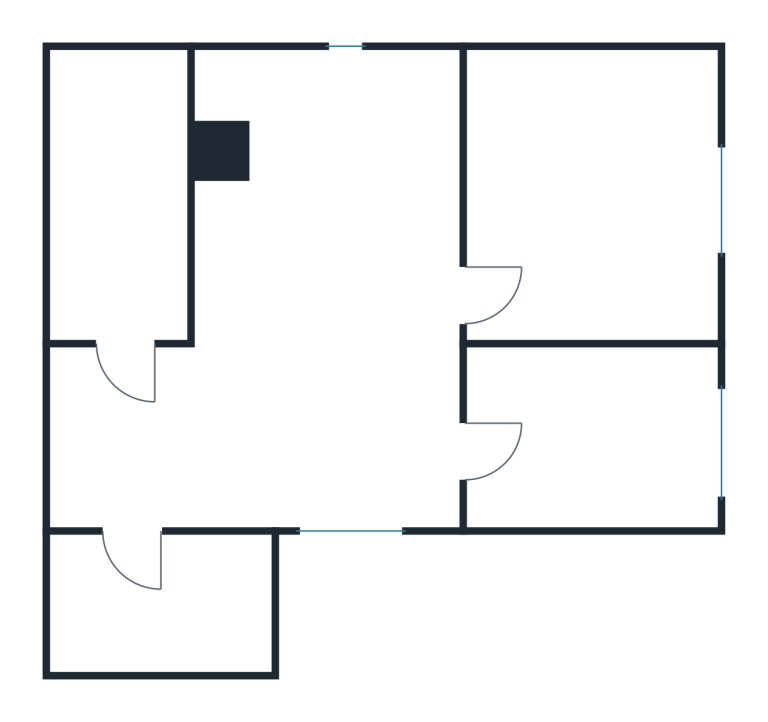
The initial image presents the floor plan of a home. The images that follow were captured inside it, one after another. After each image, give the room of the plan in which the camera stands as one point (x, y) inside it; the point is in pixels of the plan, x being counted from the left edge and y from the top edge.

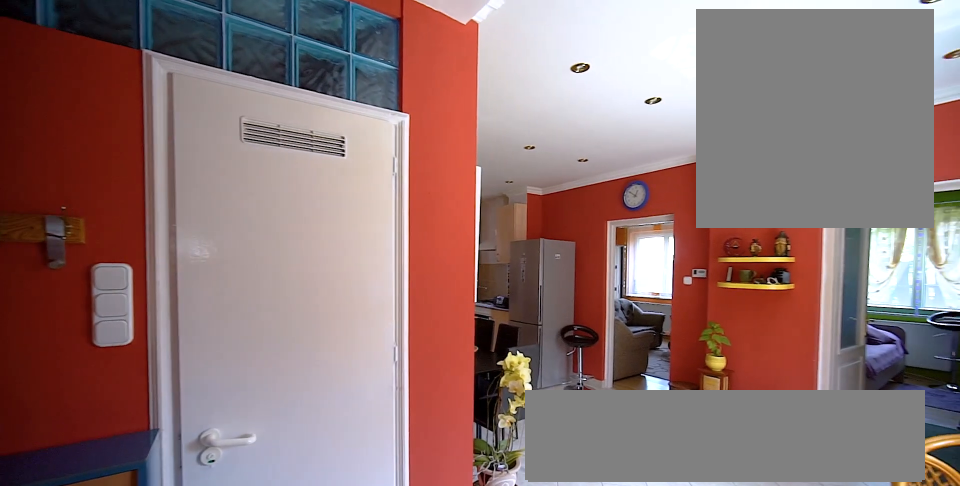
(334, 328)
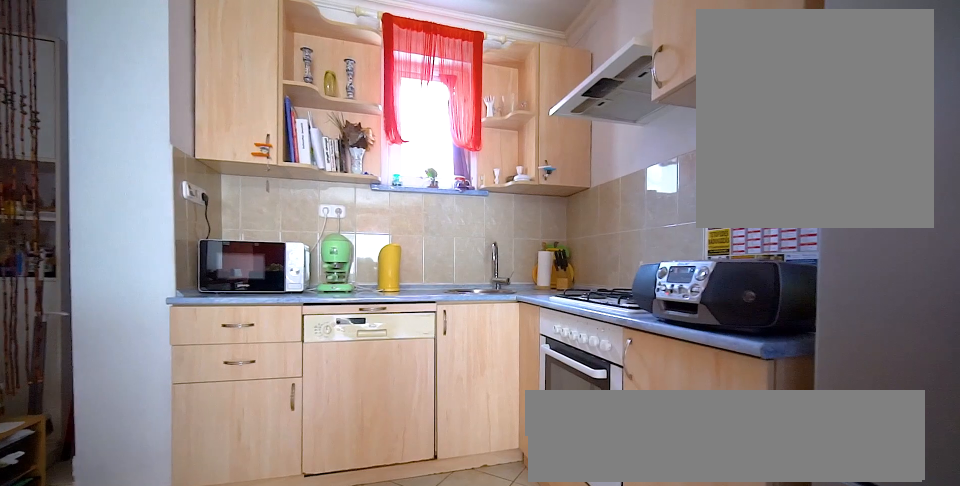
(333, 328)
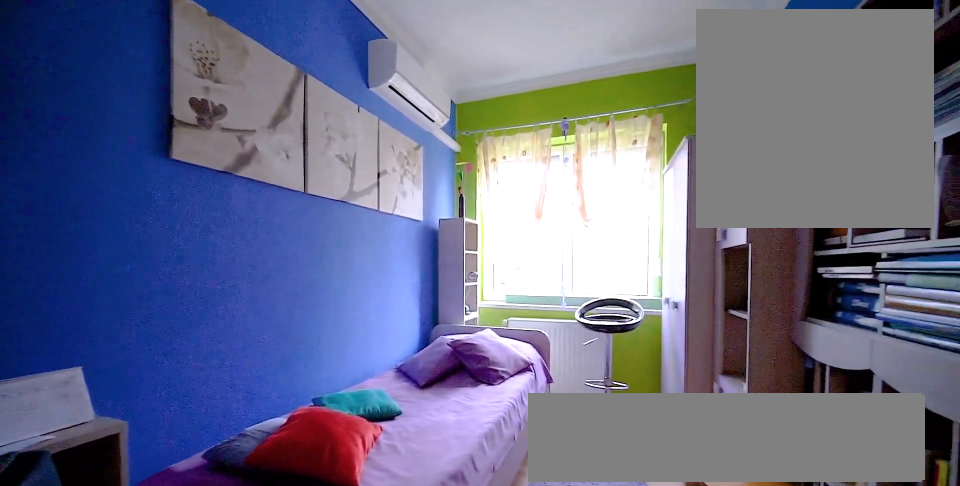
(594, 436)
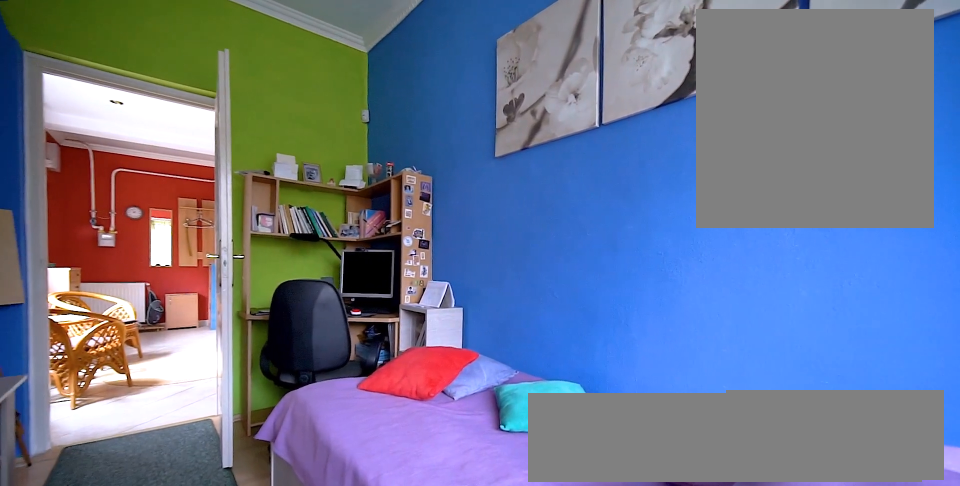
(594, 436)
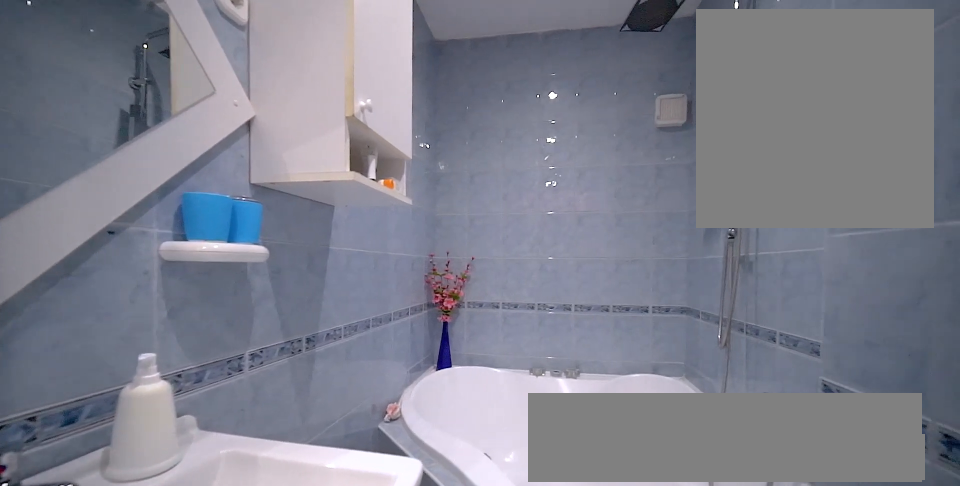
(121, 217)
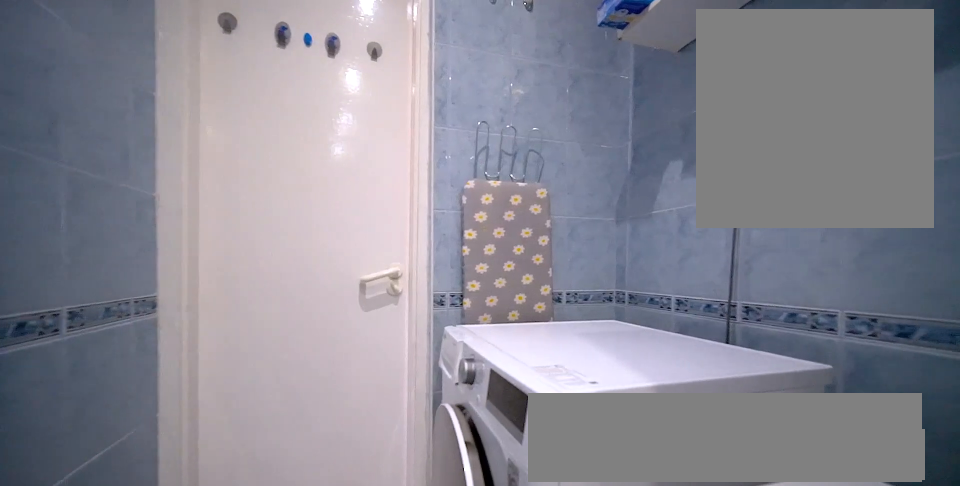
(121, 216)
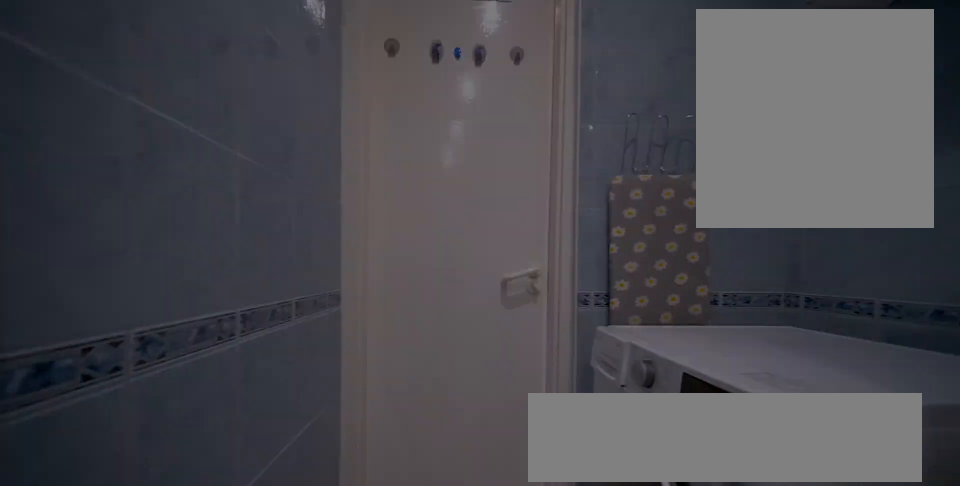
(121, 217)
